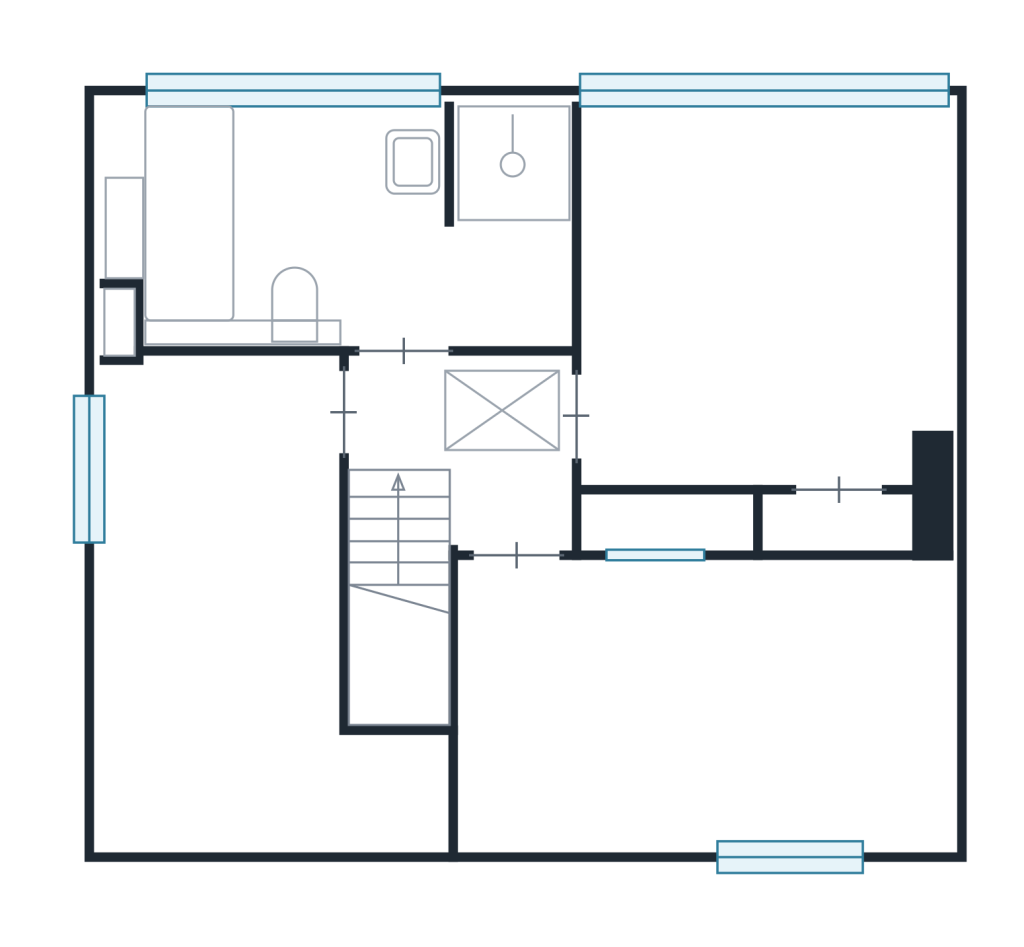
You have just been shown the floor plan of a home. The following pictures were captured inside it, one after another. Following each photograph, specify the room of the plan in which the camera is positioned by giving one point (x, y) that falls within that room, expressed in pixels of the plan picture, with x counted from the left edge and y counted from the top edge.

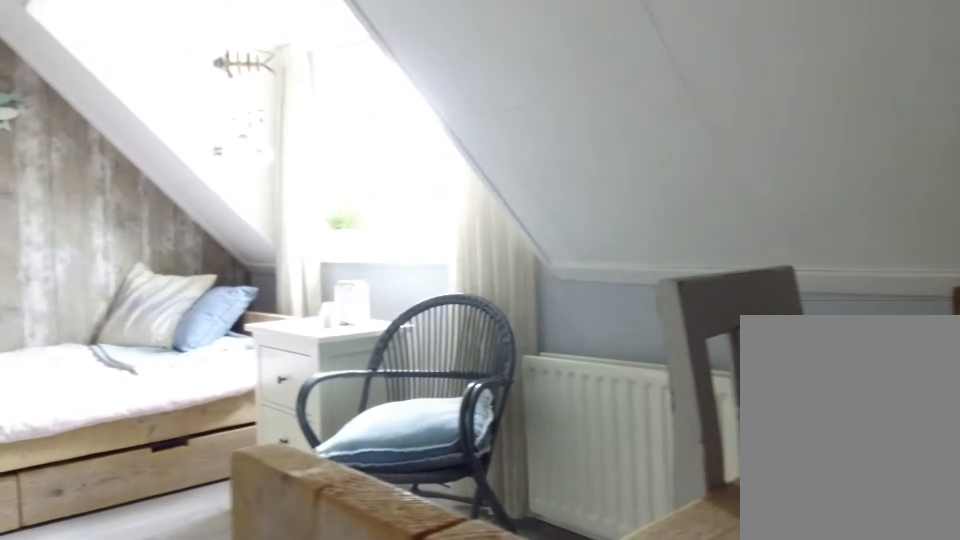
(713, 683)
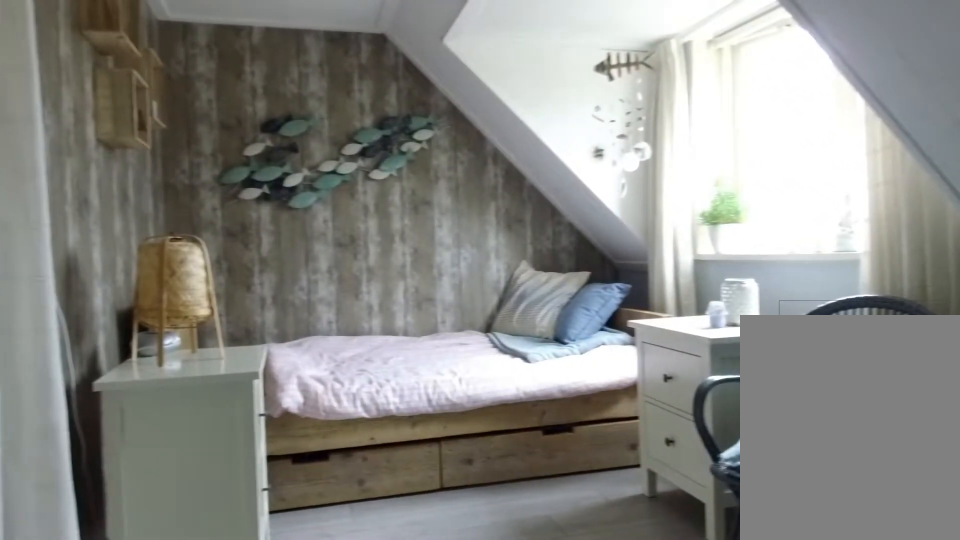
(713, 683)
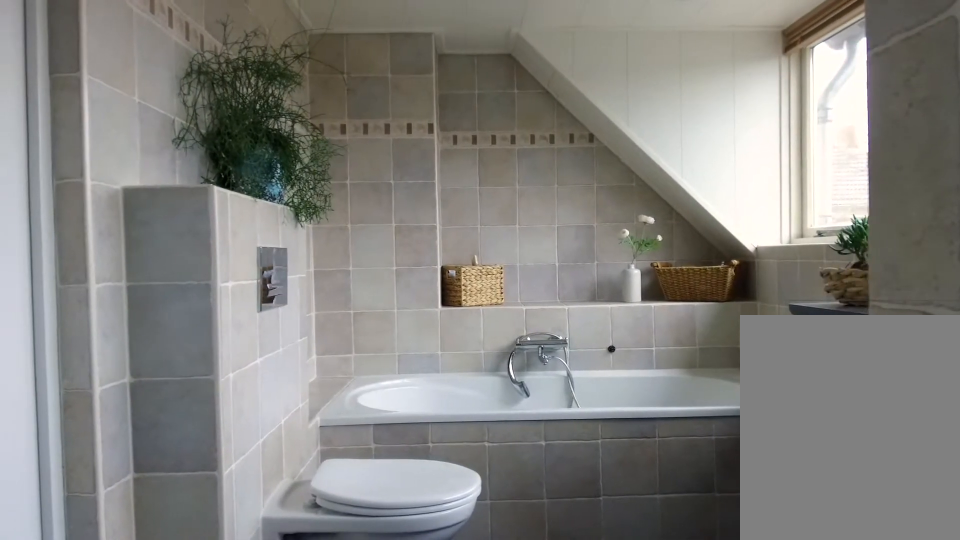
(385, 239)
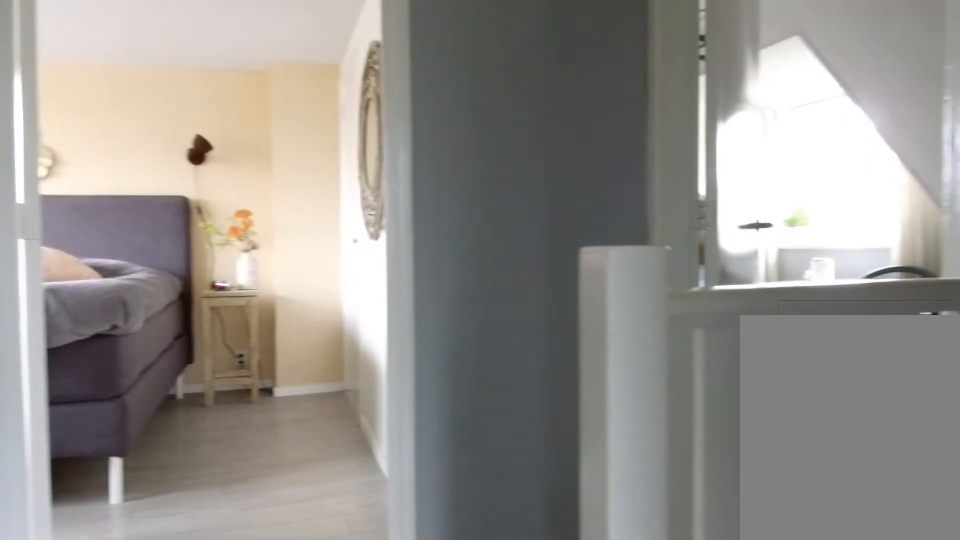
(474, 441)
